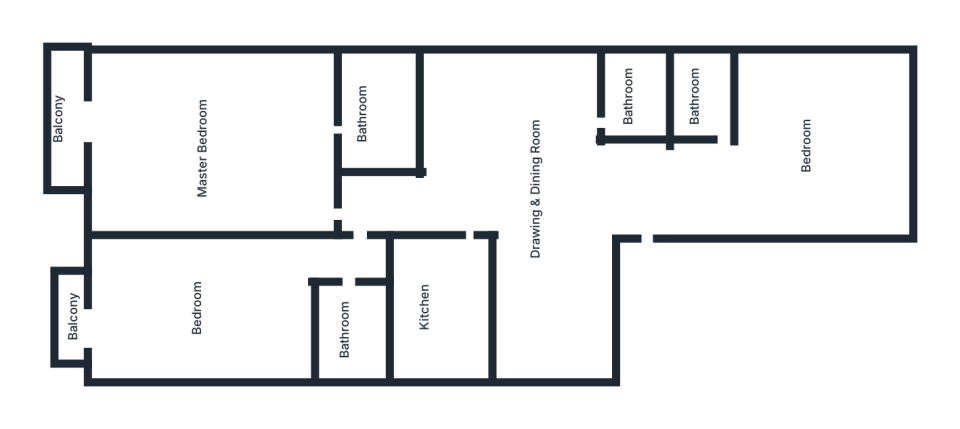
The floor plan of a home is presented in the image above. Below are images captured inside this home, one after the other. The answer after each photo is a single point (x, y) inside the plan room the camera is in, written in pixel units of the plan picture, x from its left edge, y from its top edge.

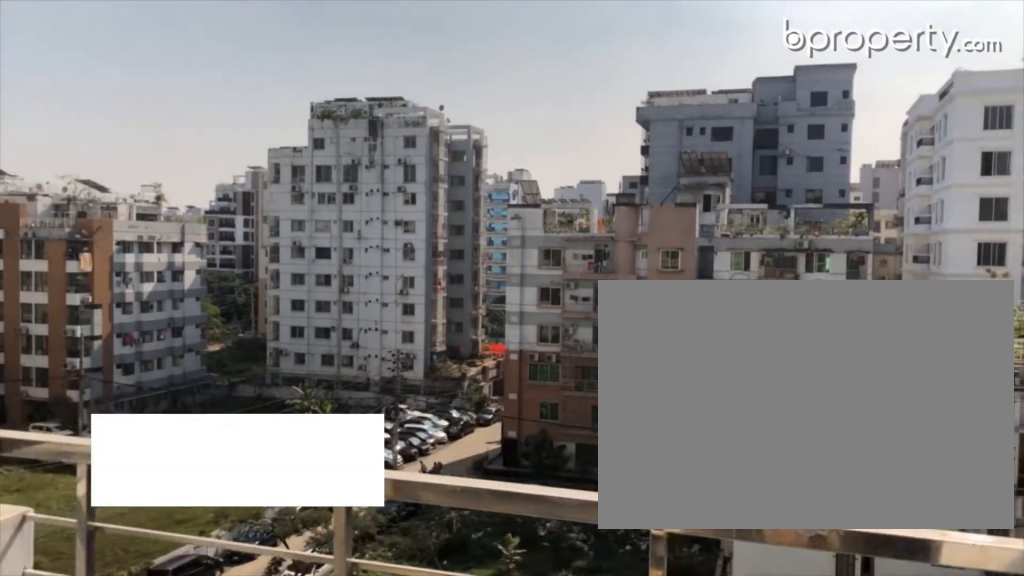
(69, 325)
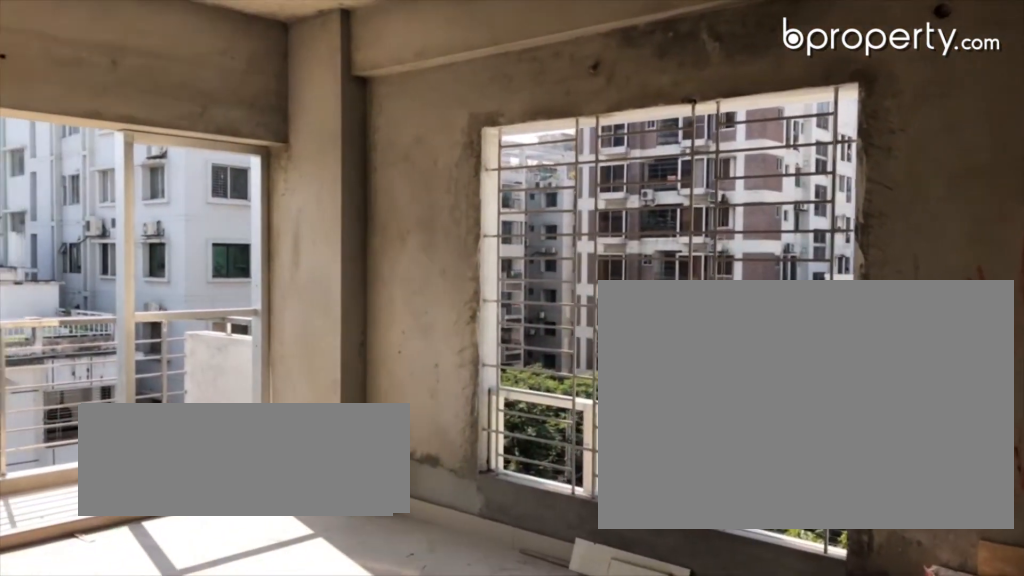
(217, 133)
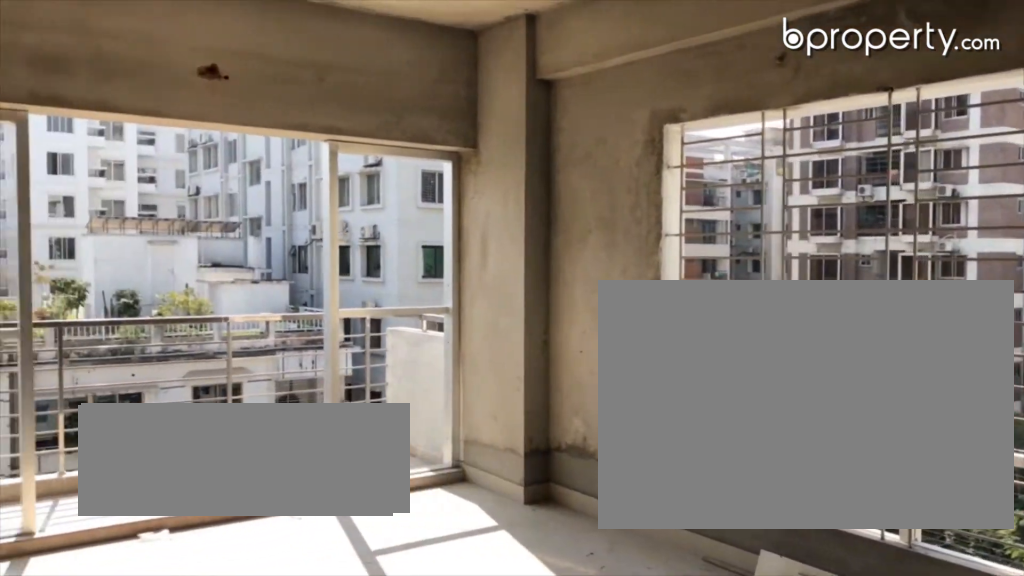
(217, 133)
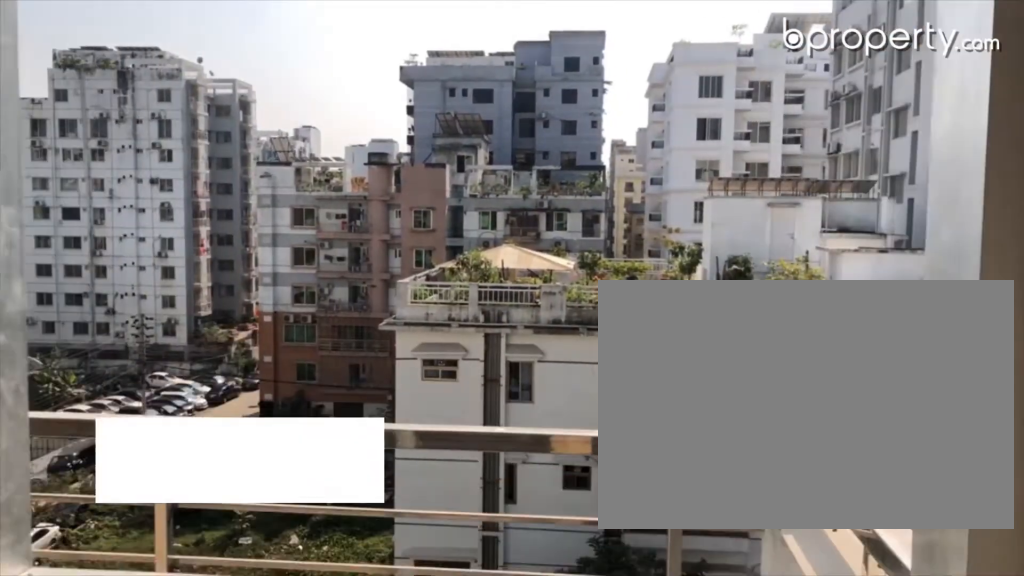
(69, 114)
